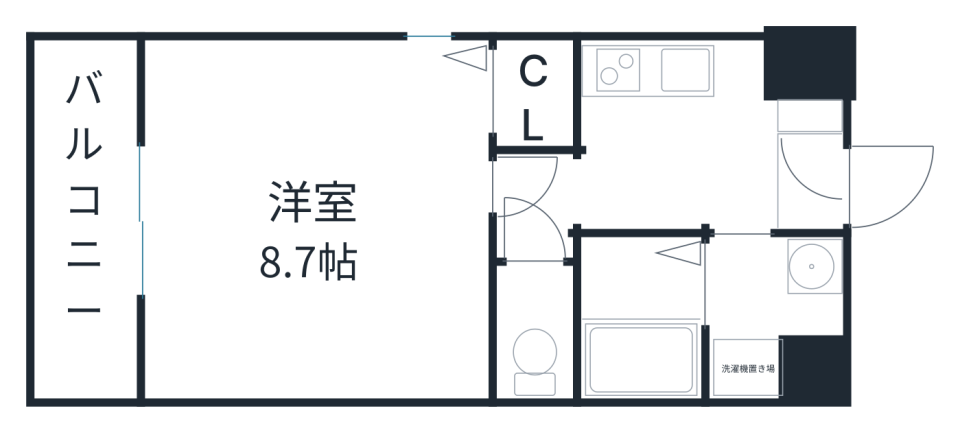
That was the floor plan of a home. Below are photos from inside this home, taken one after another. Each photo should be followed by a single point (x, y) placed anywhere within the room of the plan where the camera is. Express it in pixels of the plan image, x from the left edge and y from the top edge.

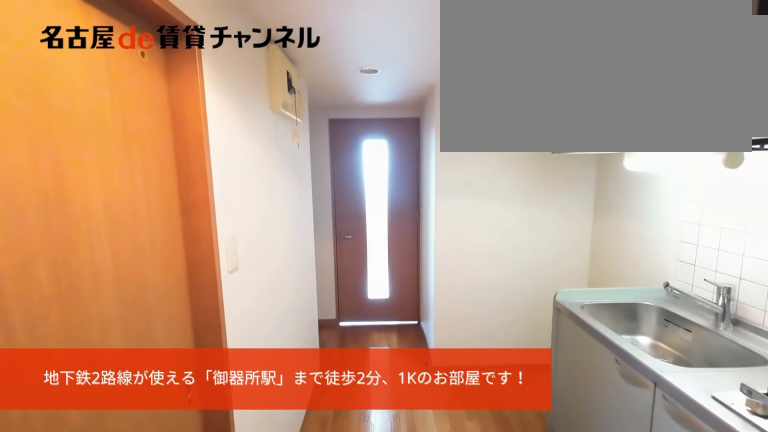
(815, 184)
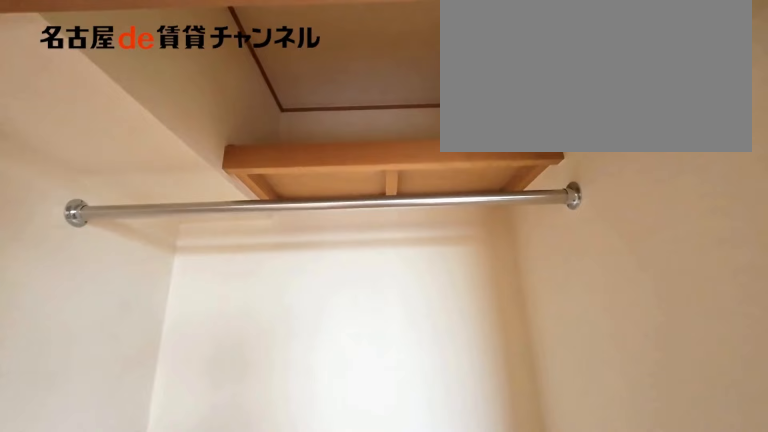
(531, 96)
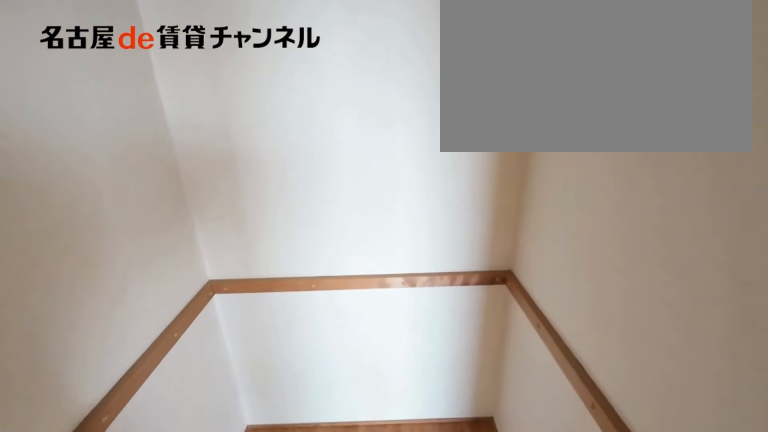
(531, 96)
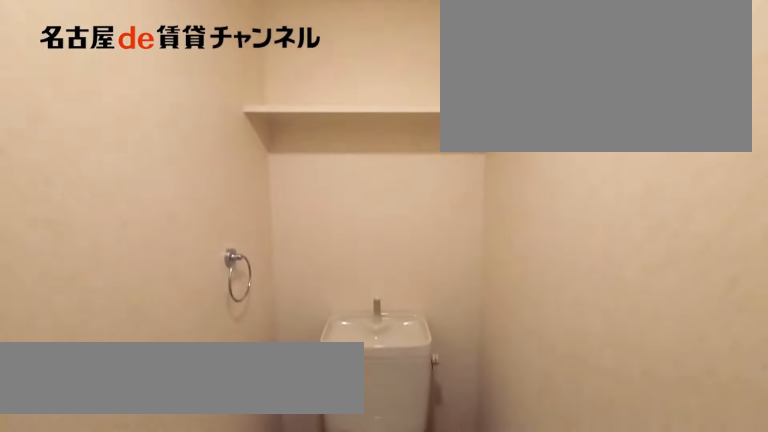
(535, 331)
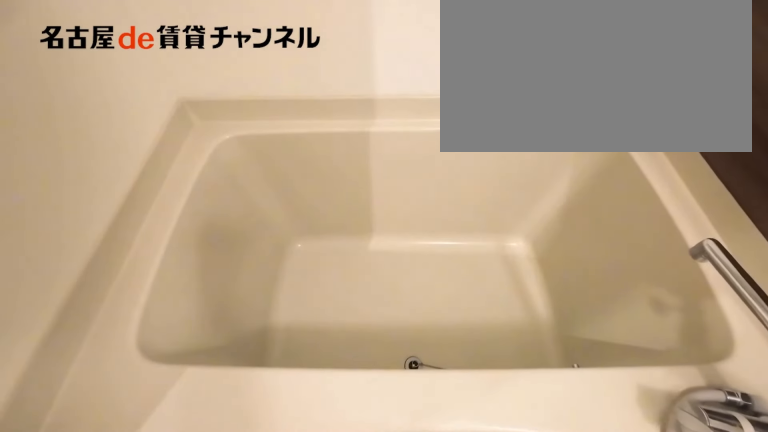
(636, 314)
